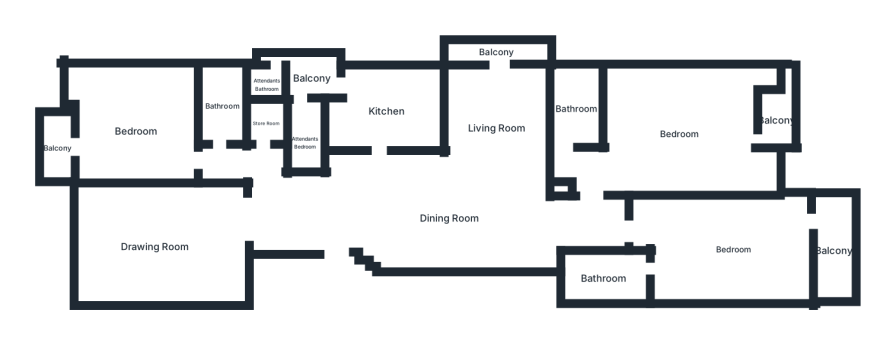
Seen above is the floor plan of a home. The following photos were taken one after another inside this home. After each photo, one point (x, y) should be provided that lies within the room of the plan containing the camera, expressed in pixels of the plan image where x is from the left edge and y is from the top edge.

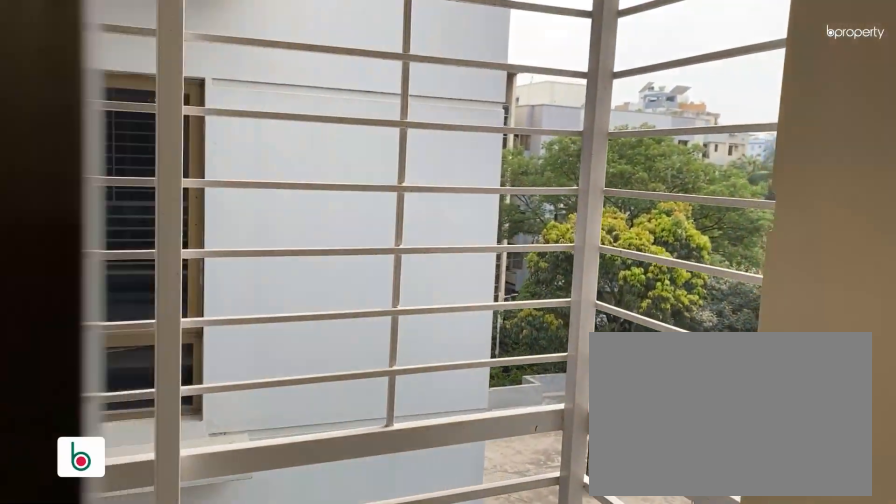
(57, 148)
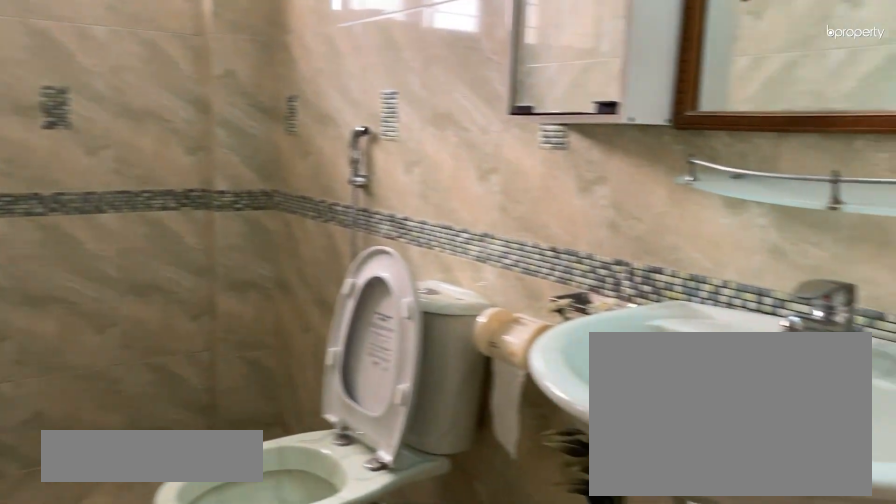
(223, 107)
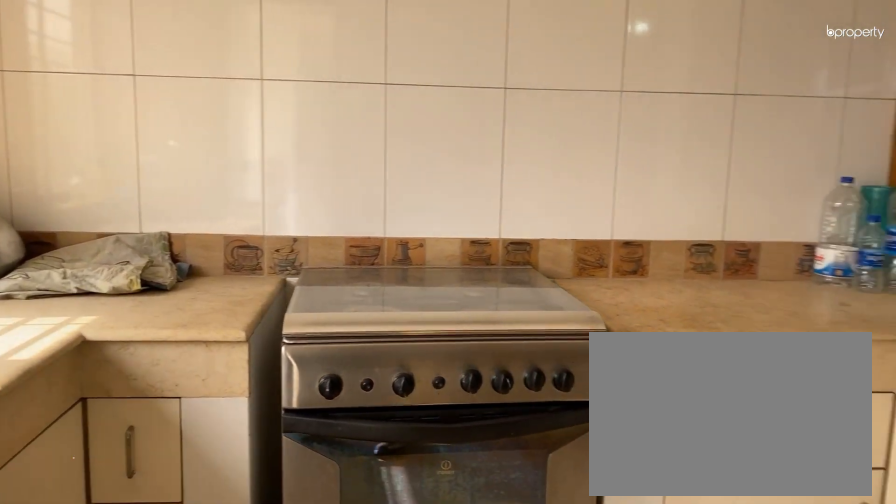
(387, 112)
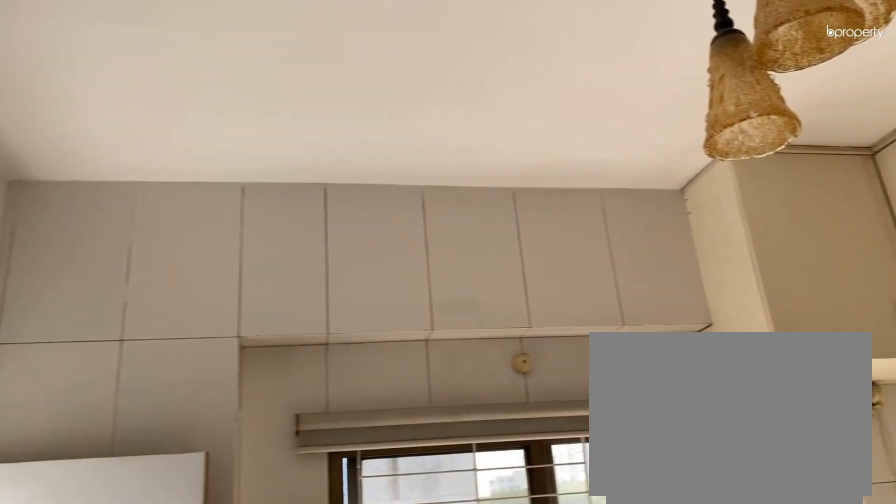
(387, 112)
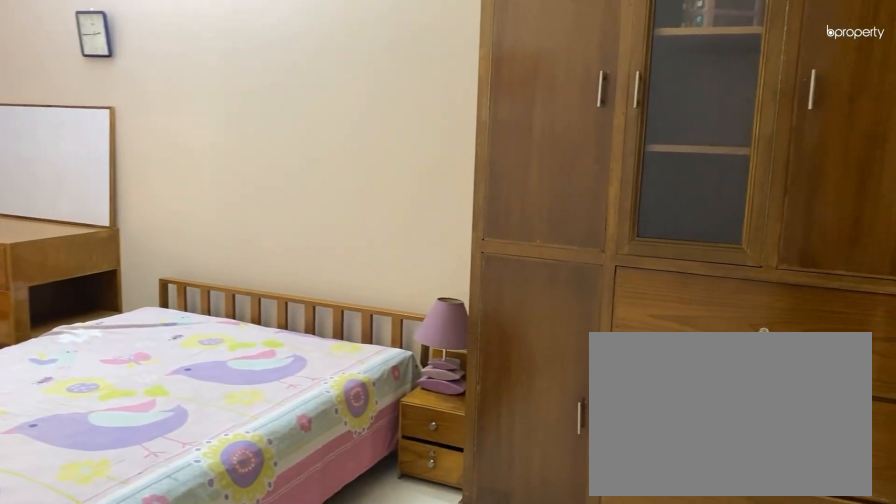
(733, 249)
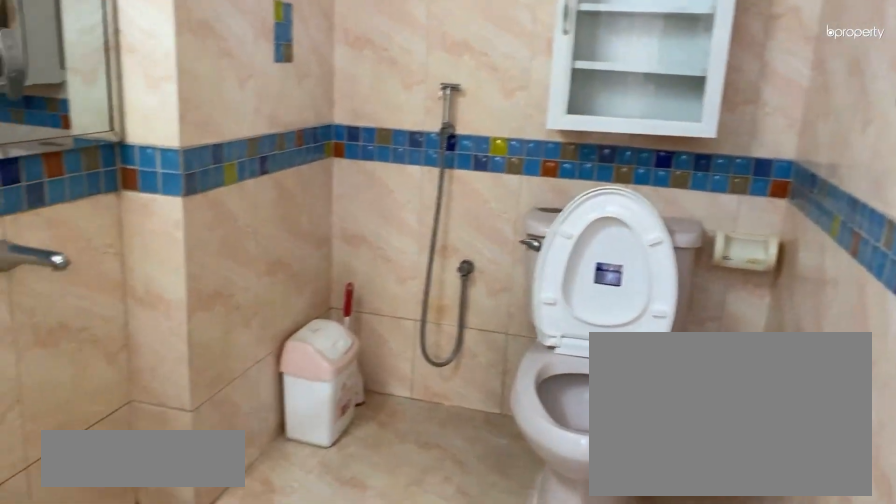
(604, 280)
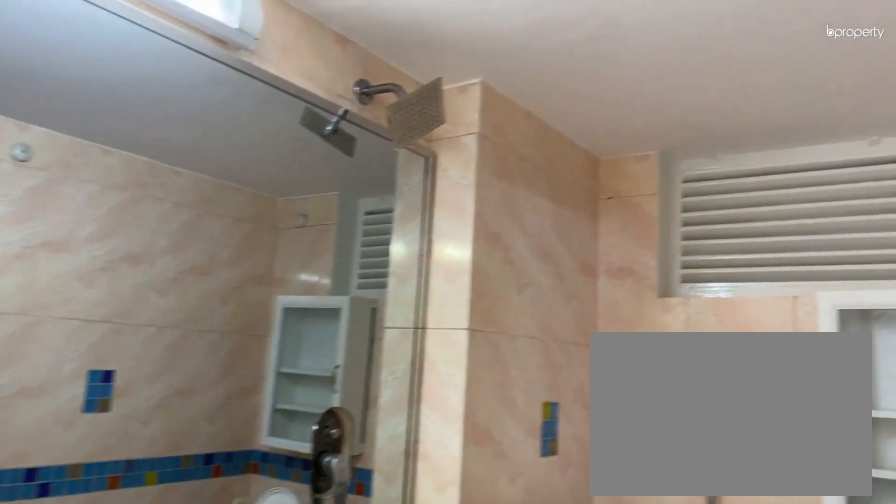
(604, 280)
